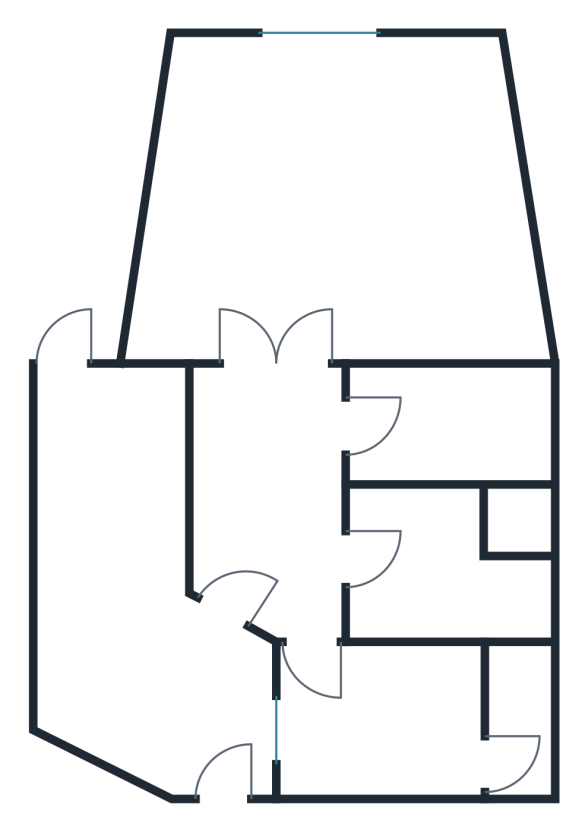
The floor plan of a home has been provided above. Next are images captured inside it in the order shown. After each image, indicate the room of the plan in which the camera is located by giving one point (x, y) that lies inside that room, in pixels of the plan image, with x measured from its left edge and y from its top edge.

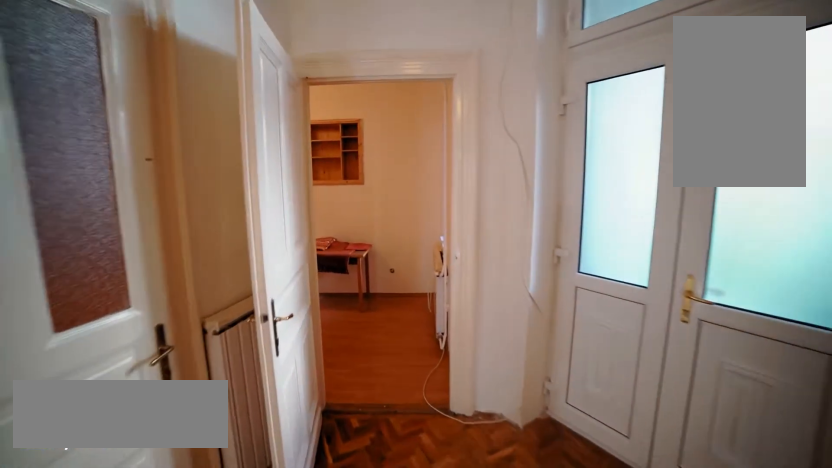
(309, 540)
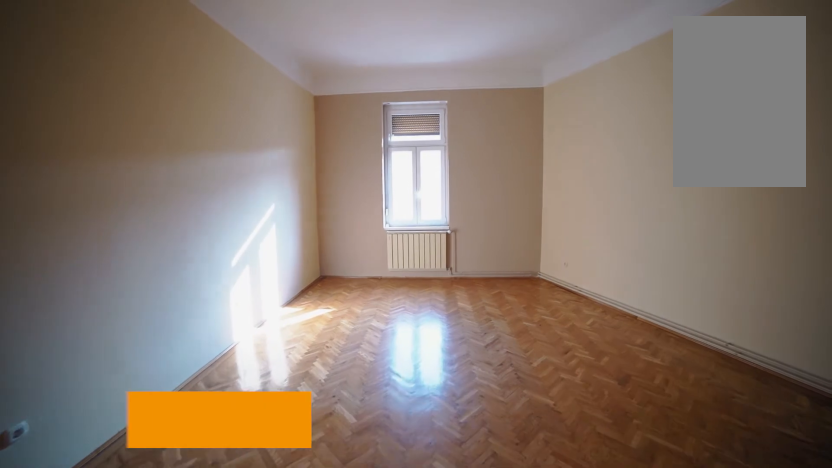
(253, 311)
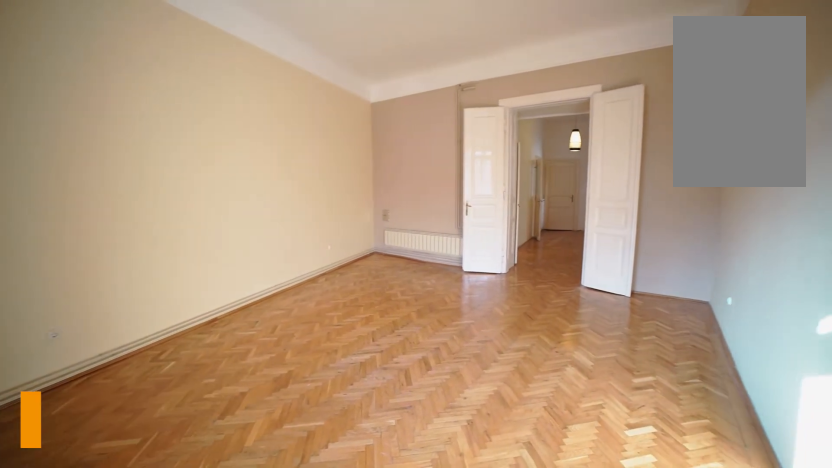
(218, 93)
